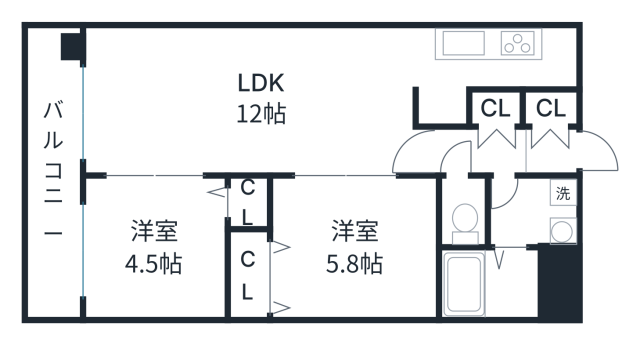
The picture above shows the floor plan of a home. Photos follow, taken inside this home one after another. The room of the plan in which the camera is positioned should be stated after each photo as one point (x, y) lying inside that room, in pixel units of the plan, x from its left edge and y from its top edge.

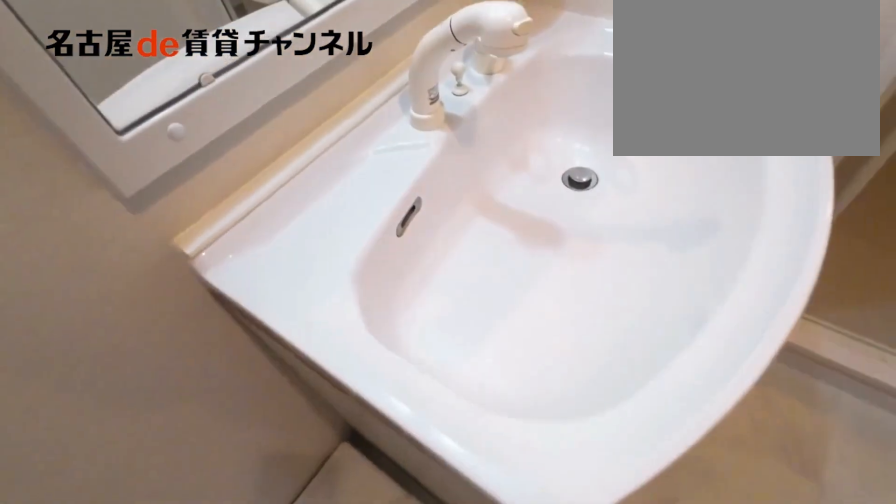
(534, 212)
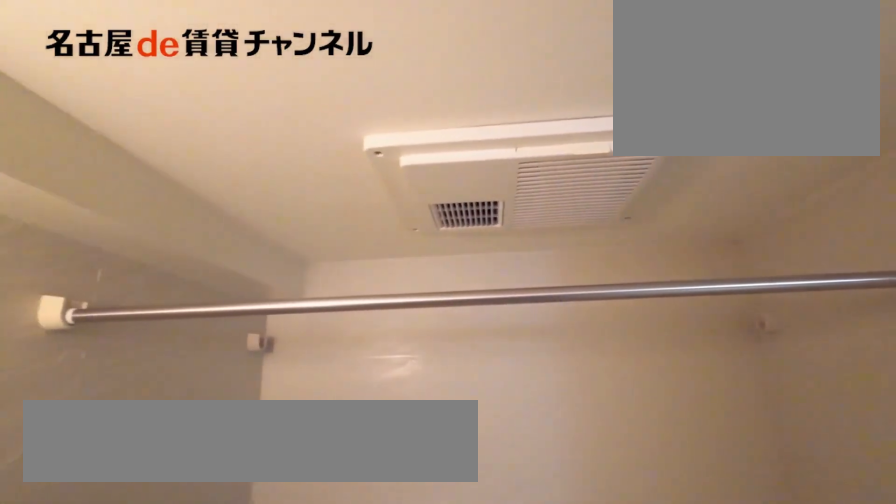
(487, 282)
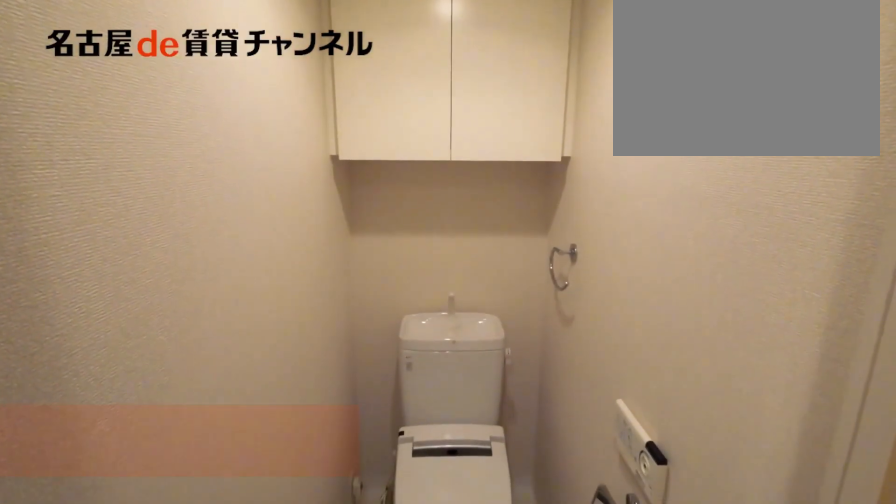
(463, 211)
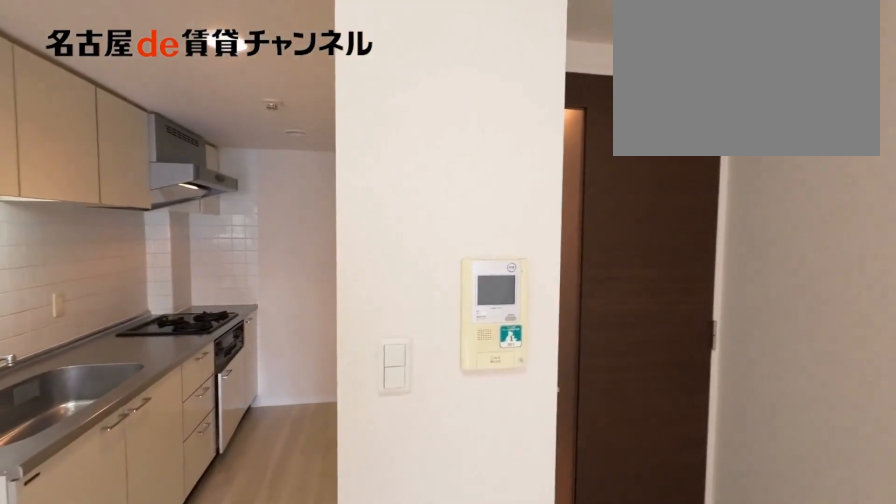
(257, 100)
